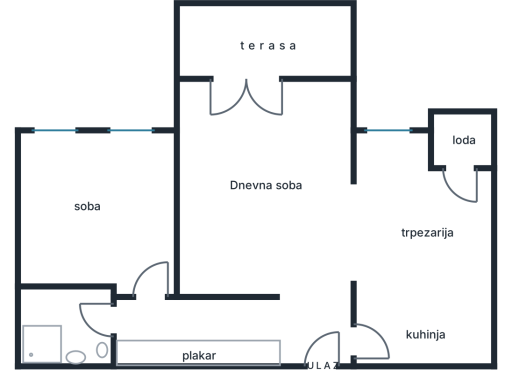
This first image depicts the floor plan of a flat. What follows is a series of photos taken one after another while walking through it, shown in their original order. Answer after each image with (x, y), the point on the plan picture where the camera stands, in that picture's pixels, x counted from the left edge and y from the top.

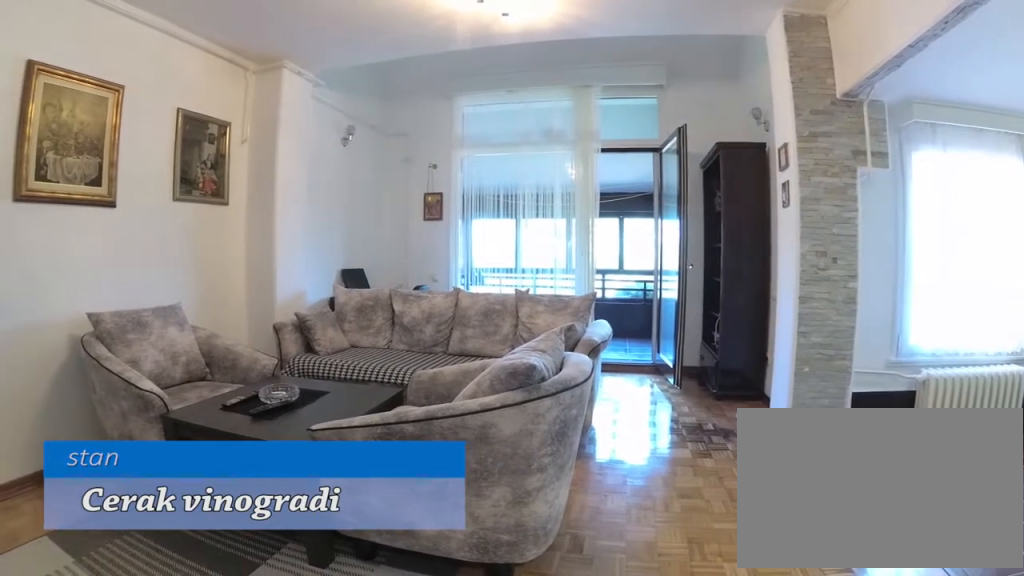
(314, 296)
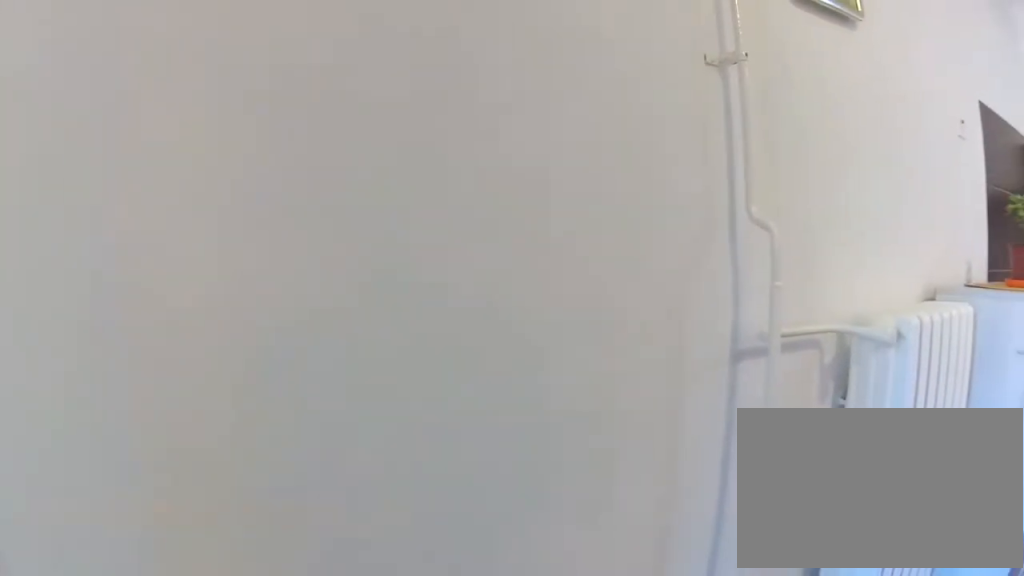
(457, 183)
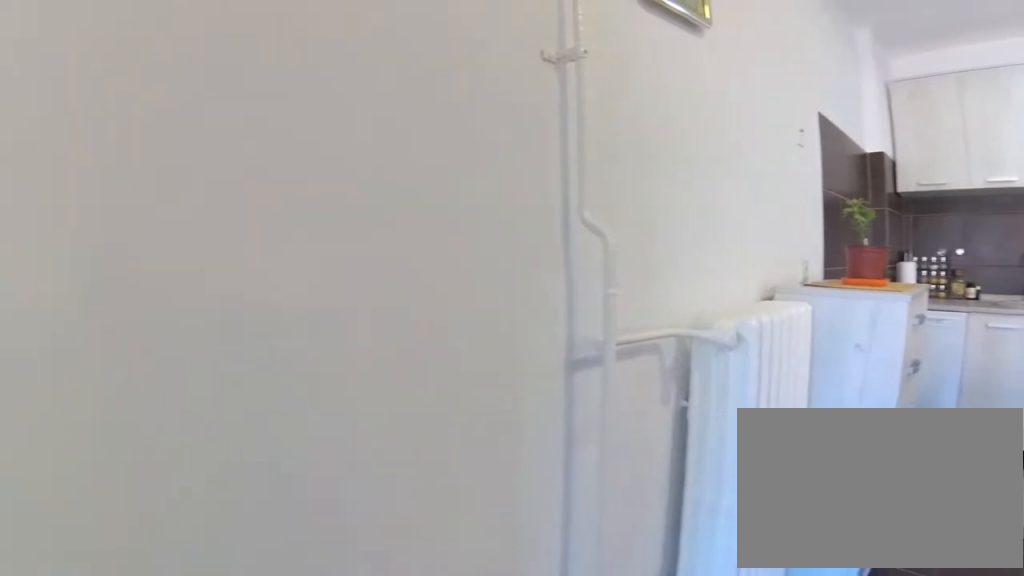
(462, 184)
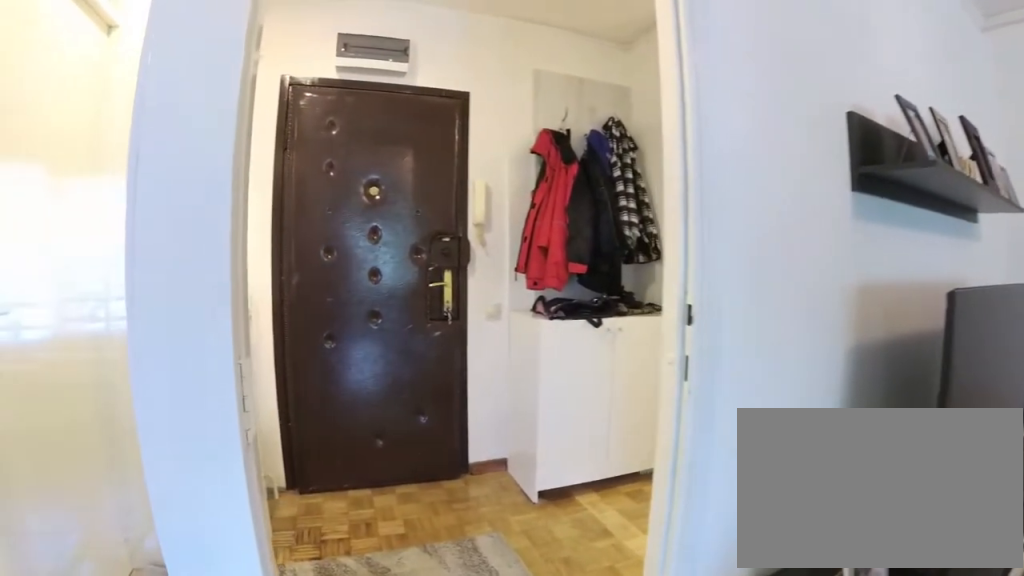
(326, 264)
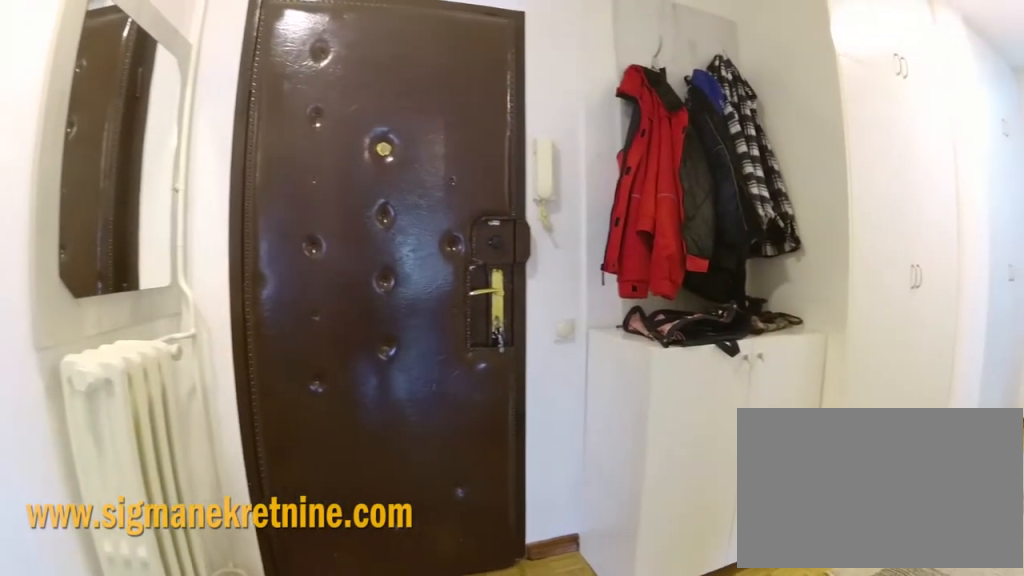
(310, 298)
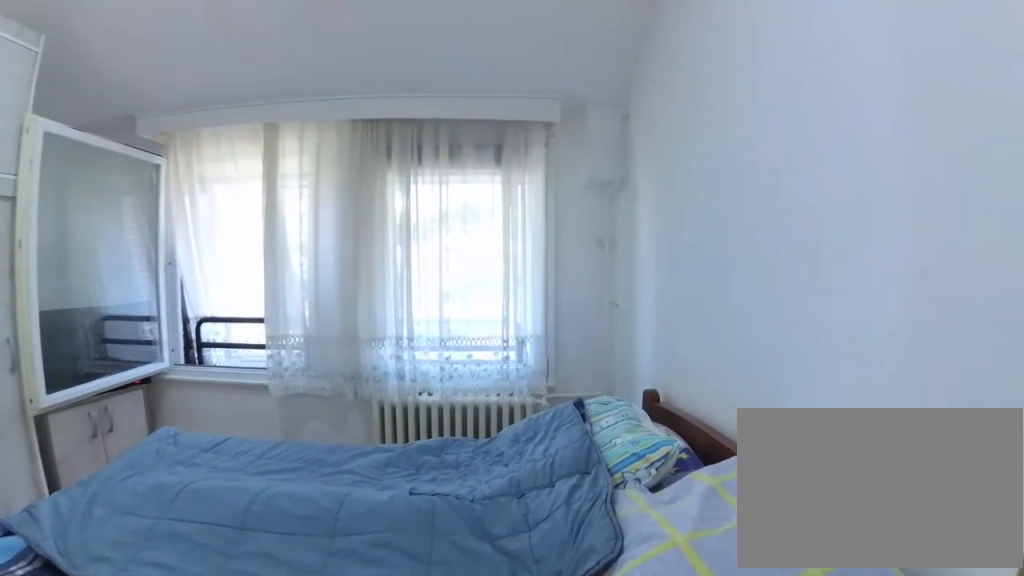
(154, 298)
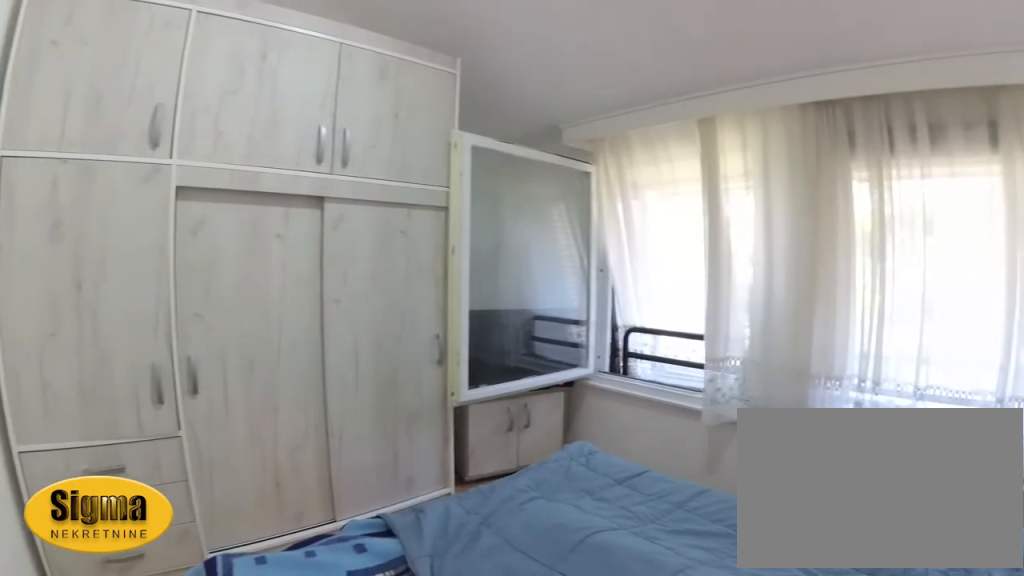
(158, 285)
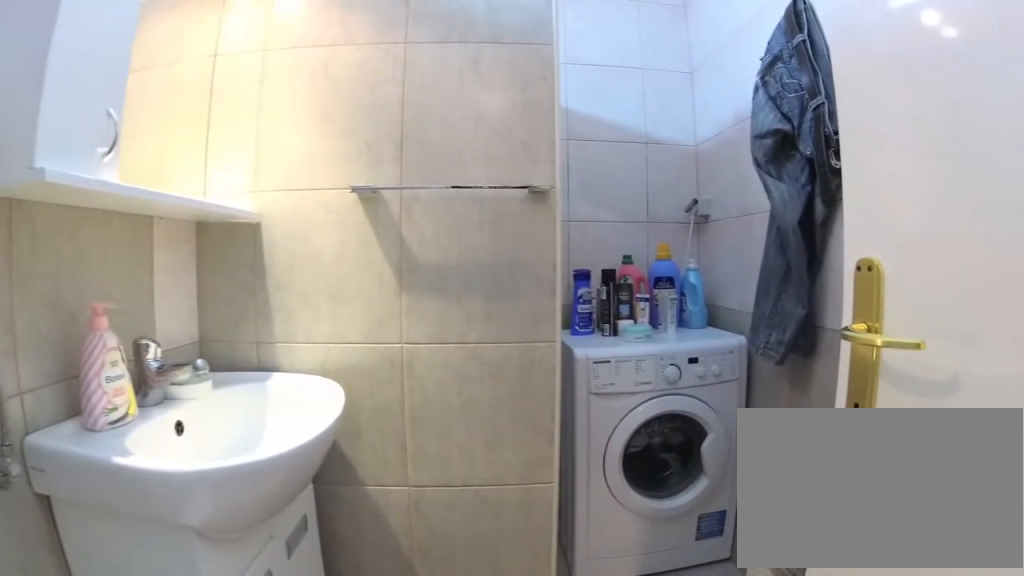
(117, 319)
